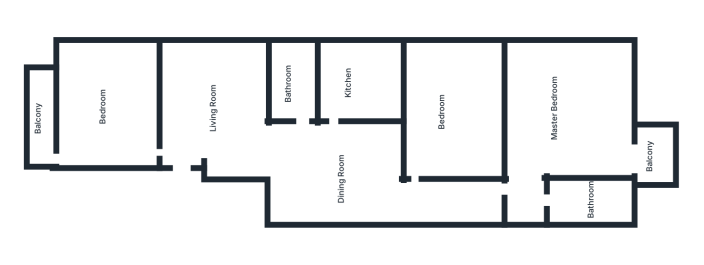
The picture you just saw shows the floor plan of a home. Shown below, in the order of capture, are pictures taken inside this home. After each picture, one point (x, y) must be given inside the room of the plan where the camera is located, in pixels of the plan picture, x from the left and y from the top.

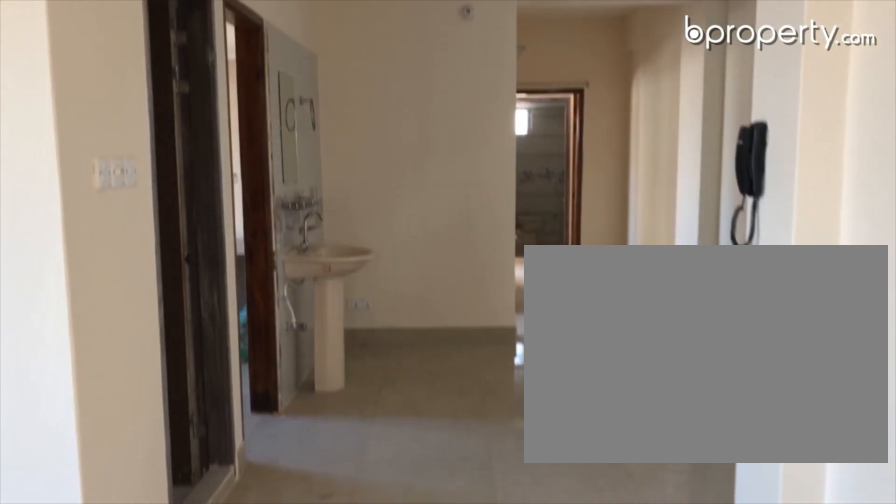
(340, 176)
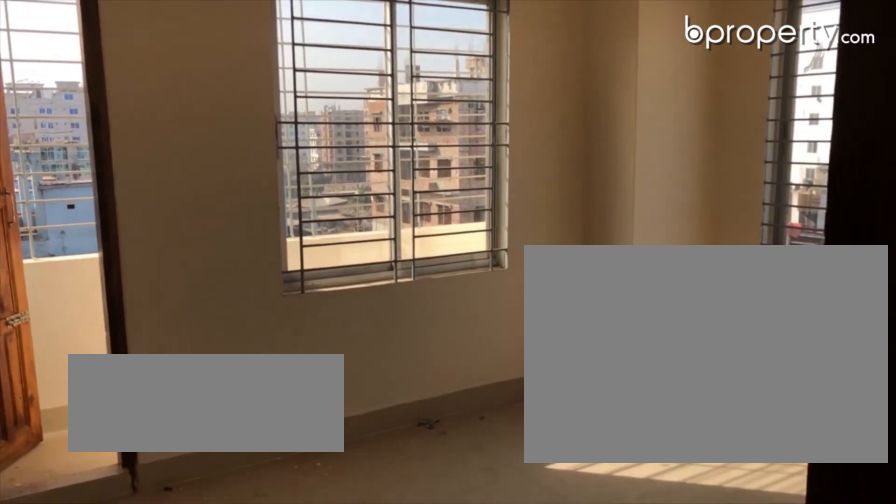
(113, 104)
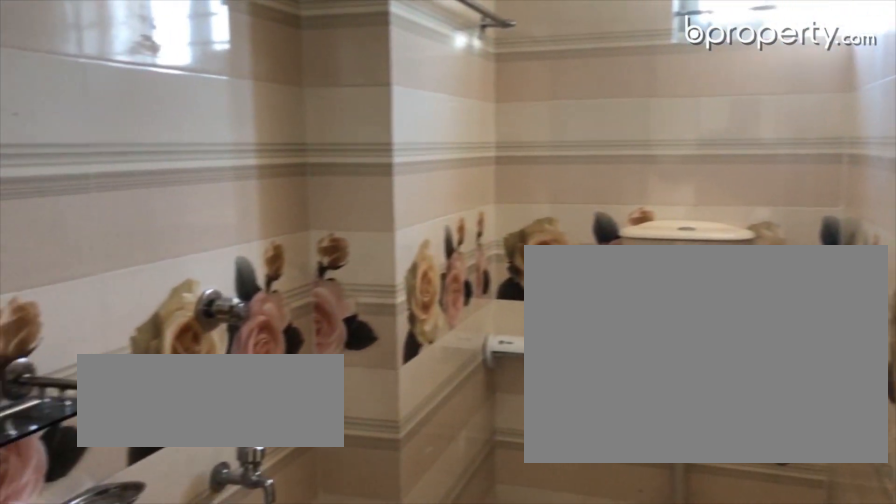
(291, 74)
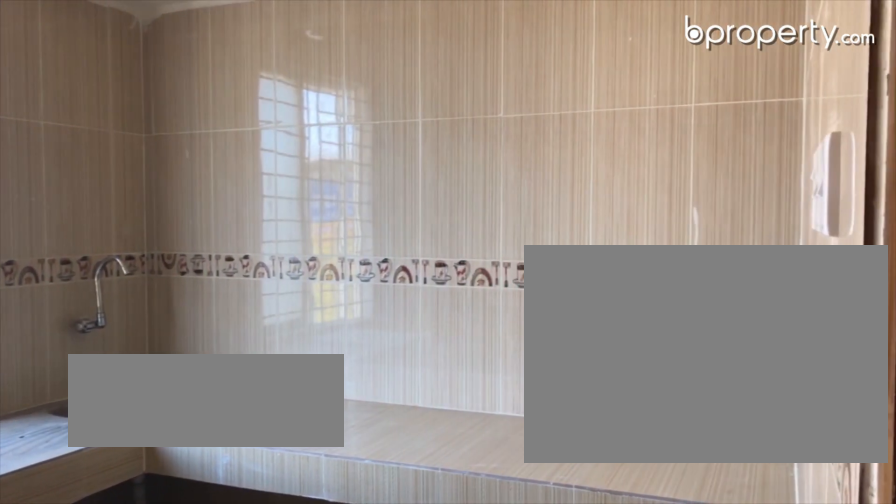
(348, 84)
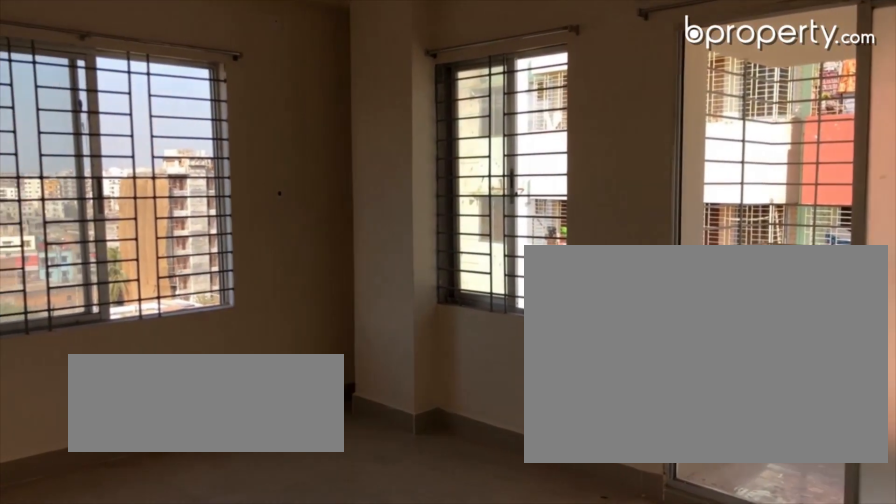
(577, 117)
